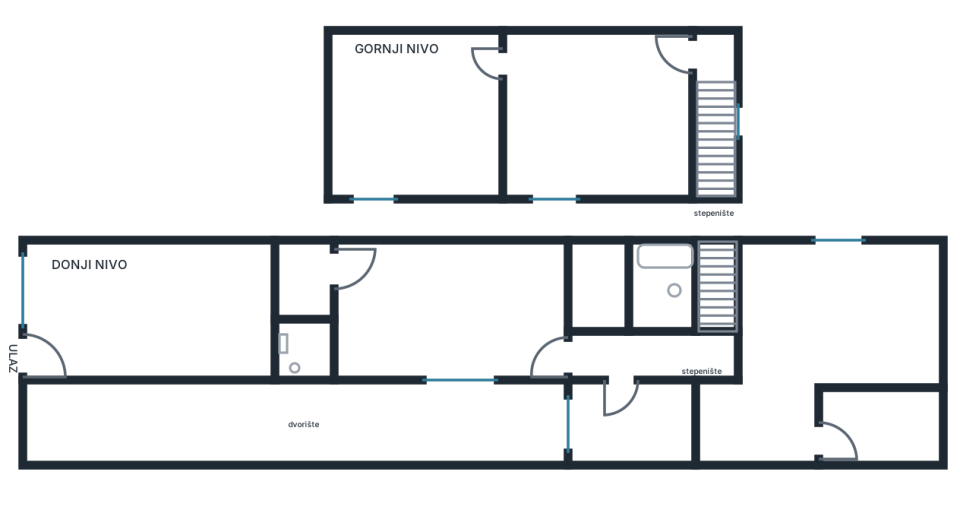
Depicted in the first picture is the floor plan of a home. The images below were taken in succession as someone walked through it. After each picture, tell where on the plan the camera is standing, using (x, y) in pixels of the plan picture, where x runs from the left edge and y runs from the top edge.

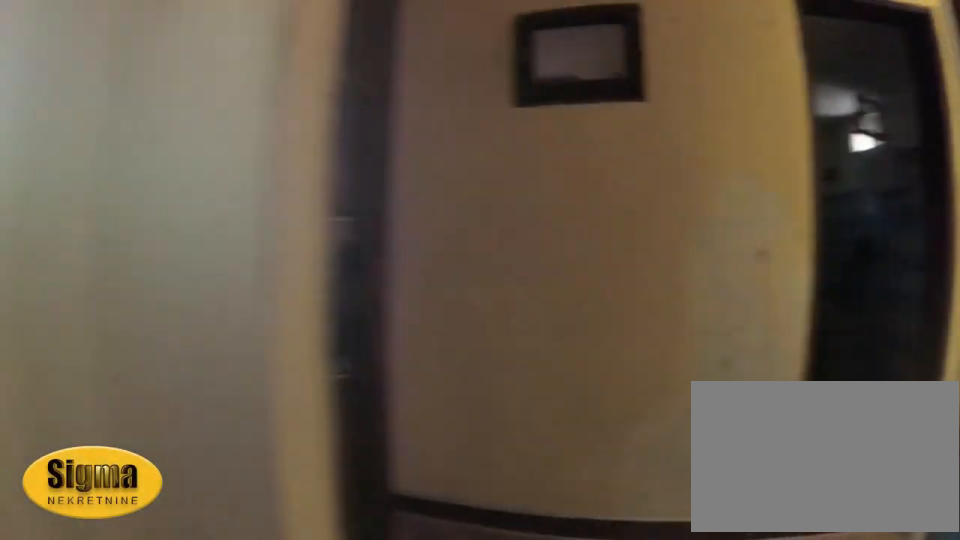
(628, 429)
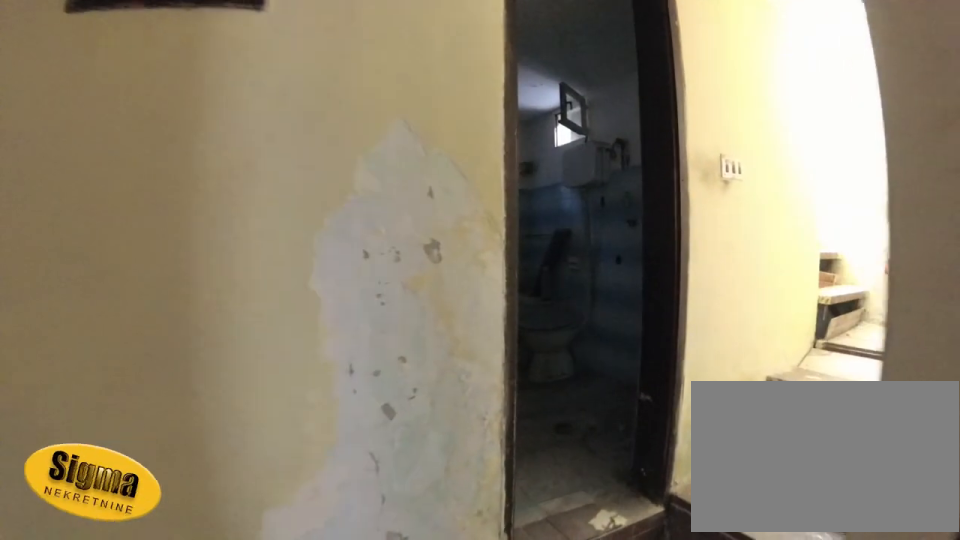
(627, 415)
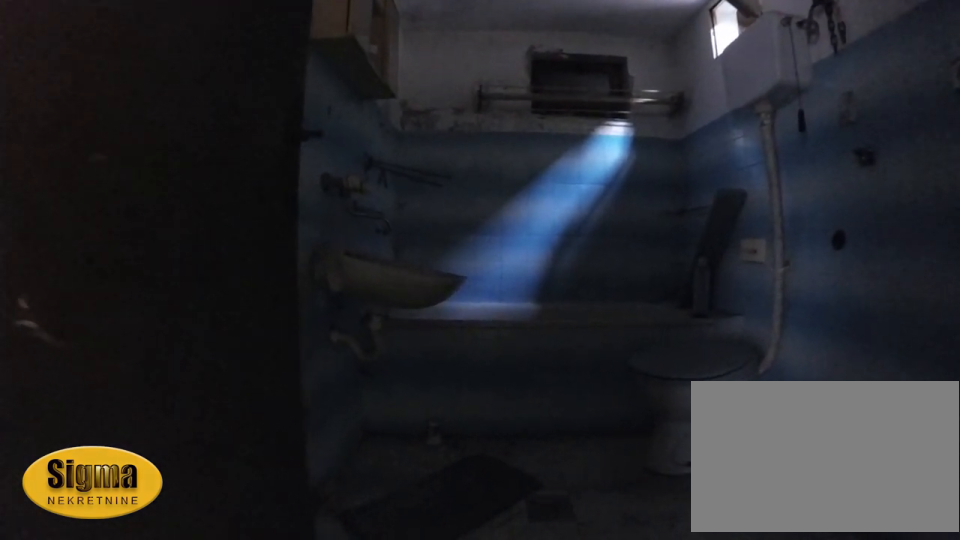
(672, 352)
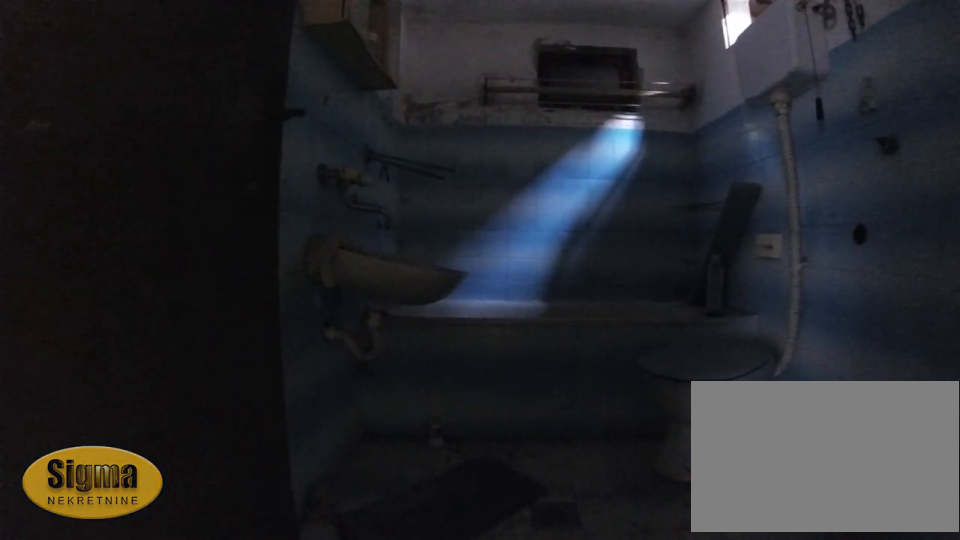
(673, 349)
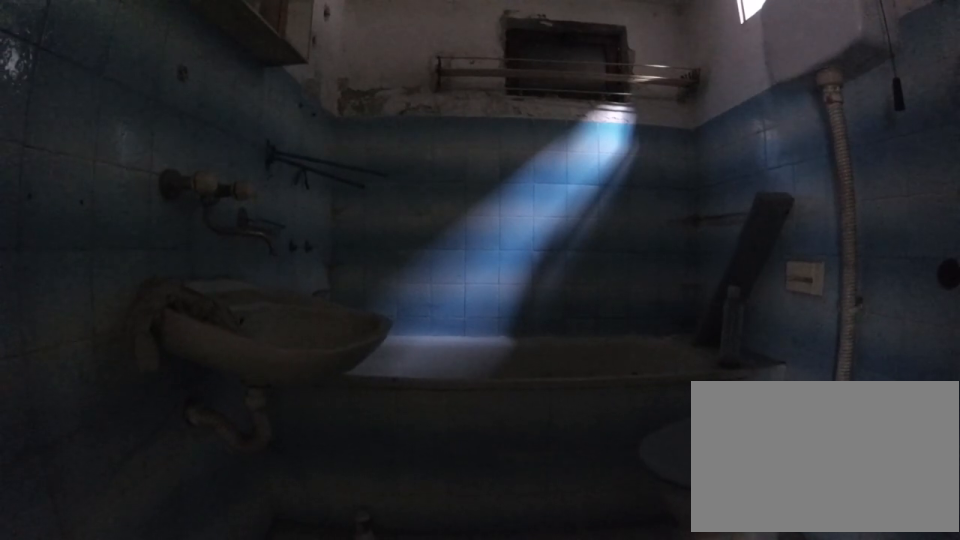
(672, 326)
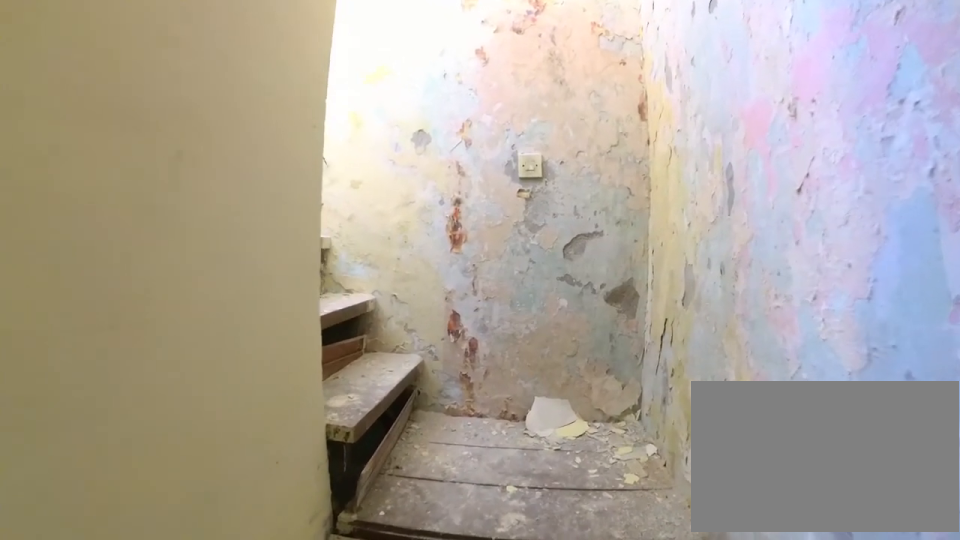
(684, 385)
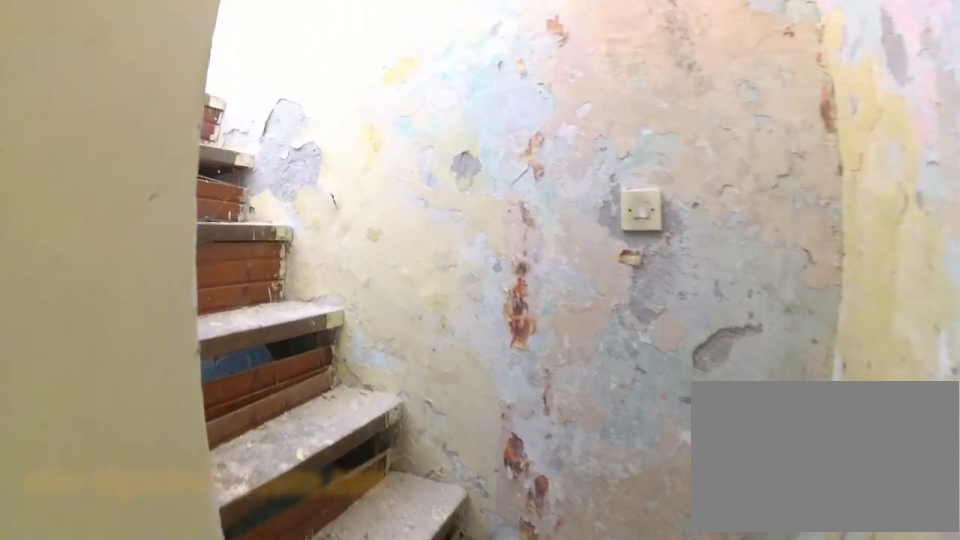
(694, 387)
